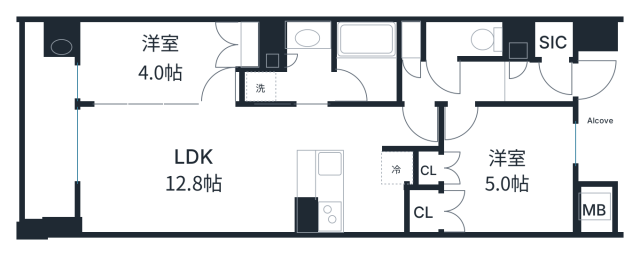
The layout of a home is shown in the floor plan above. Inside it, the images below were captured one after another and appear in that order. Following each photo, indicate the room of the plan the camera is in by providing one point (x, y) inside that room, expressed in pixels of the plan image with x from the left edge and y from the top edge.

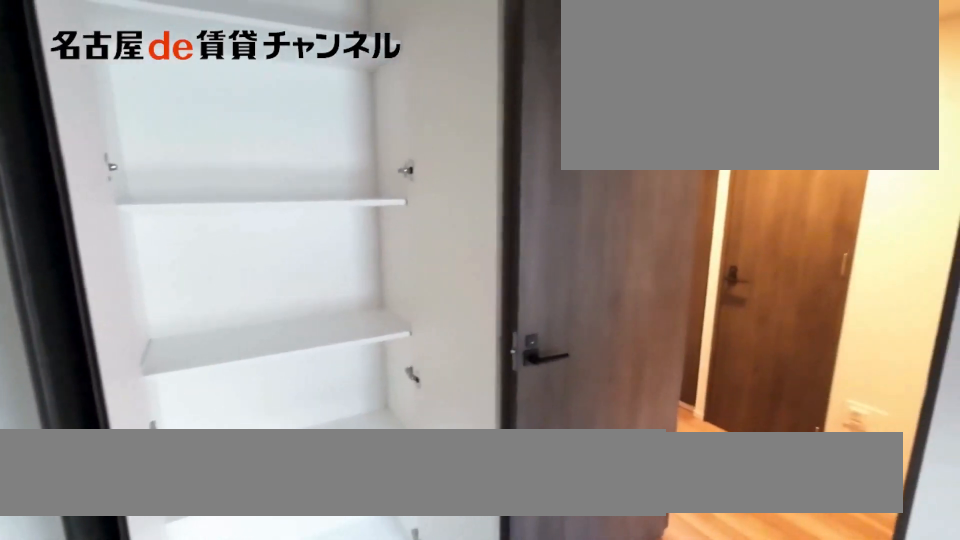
(426, 193)
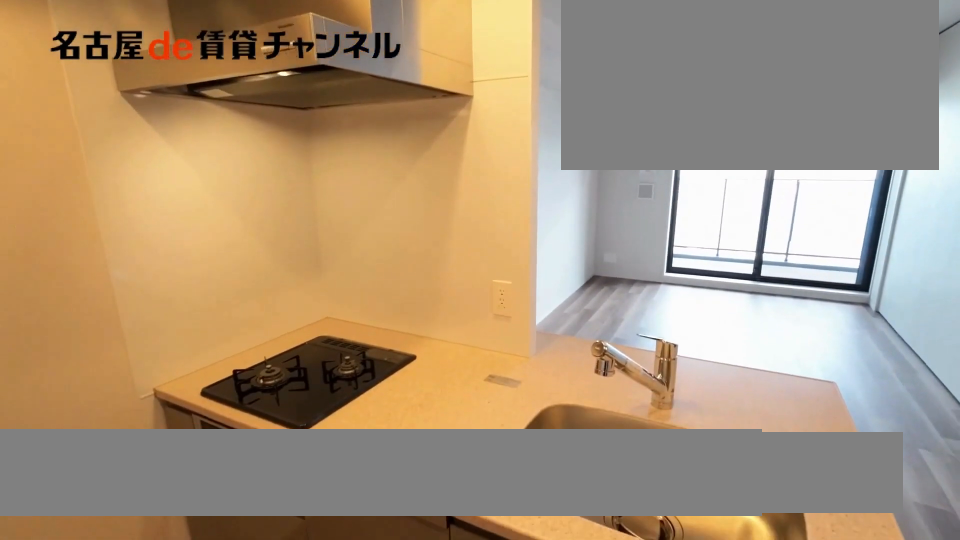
(347, 191)
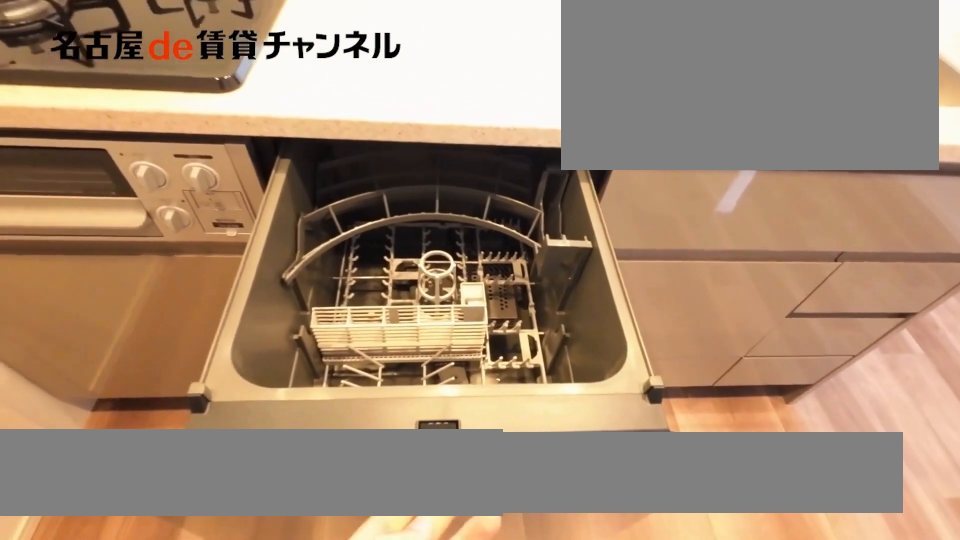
(347, 191)
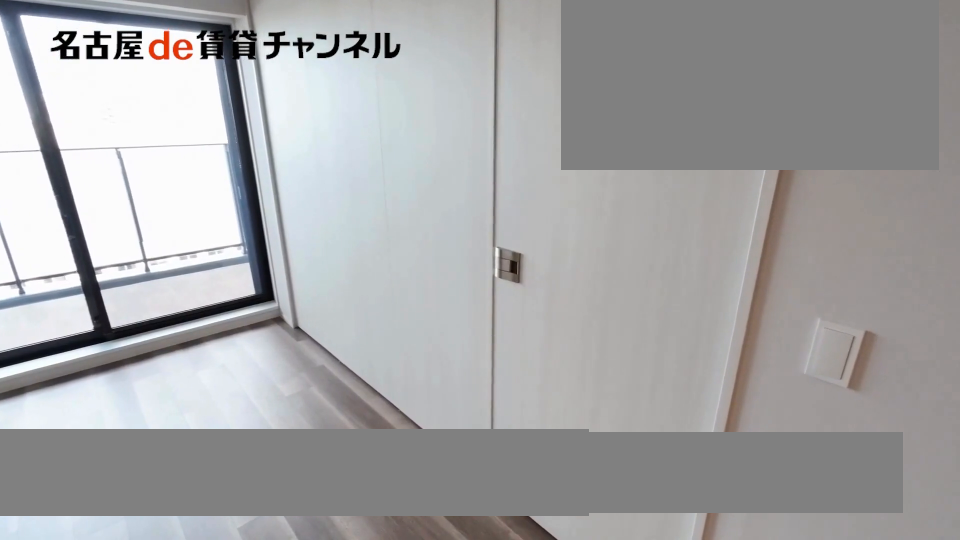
(184, 168)
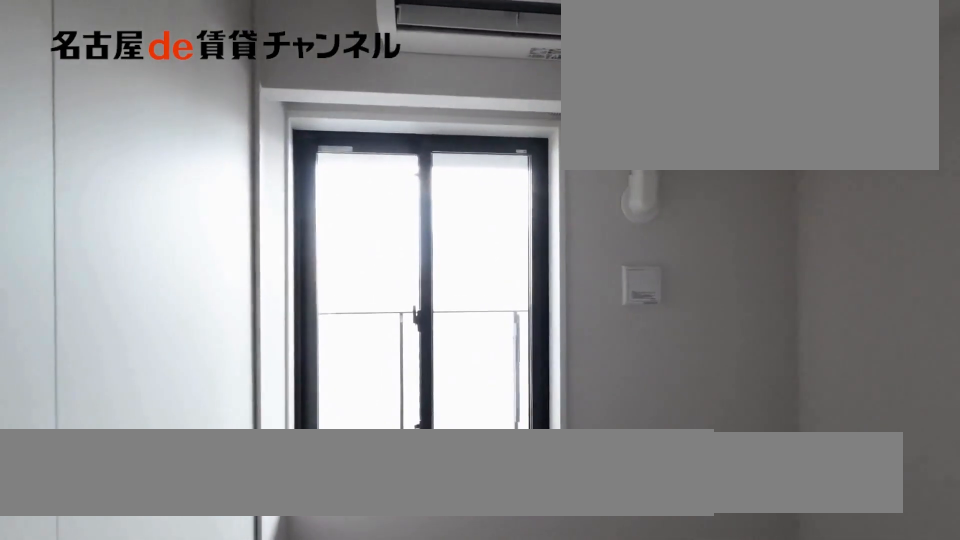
(157, 64)
